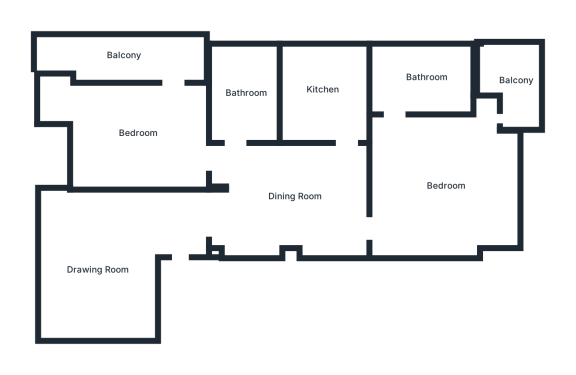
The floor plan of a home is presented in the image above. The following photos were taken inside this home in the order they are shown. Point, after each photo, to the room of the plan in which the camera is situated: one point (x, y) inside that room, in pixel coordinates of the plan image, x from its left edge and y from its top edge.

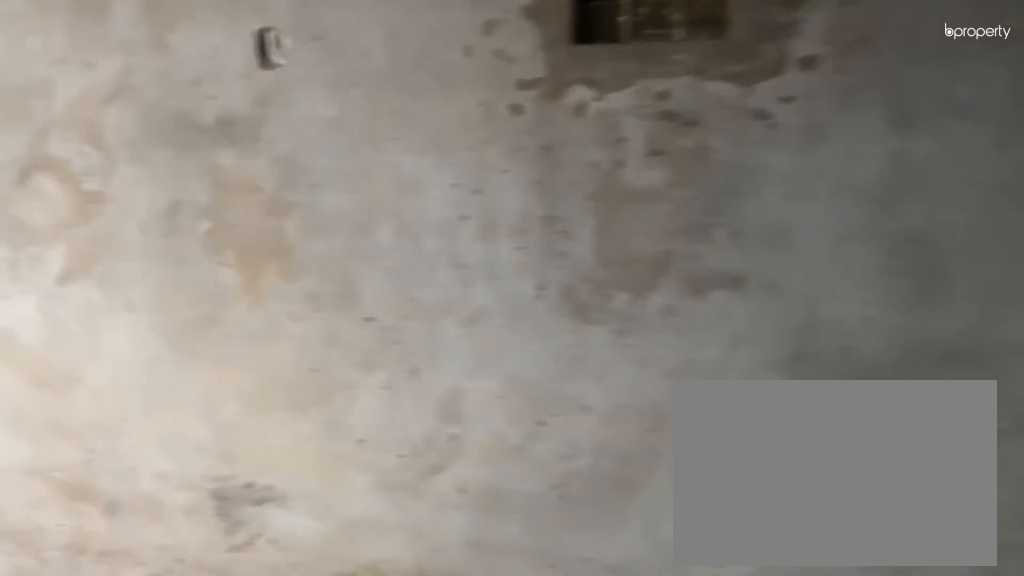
(148, 227)
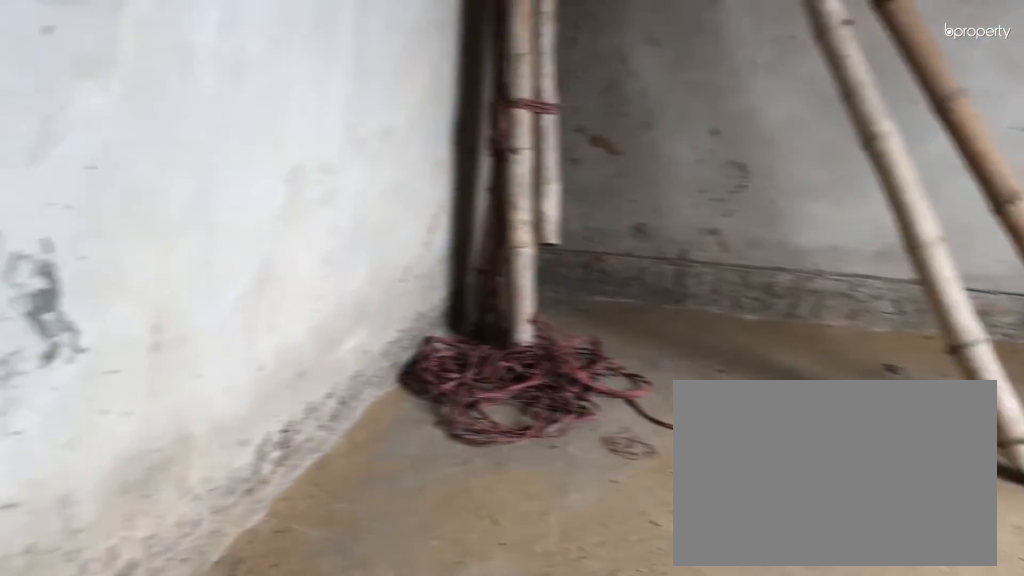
(97, 268)
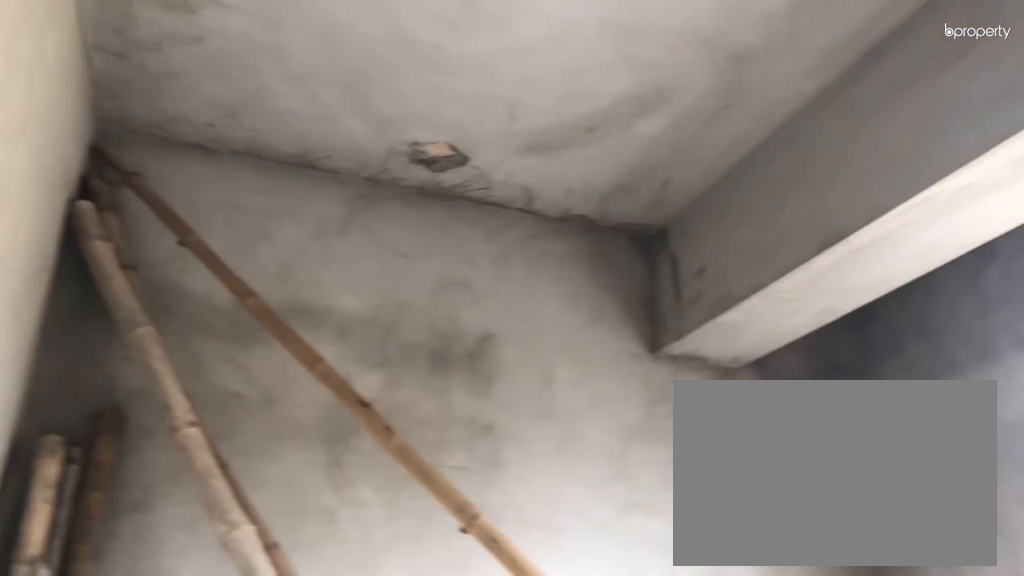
(97, 268)
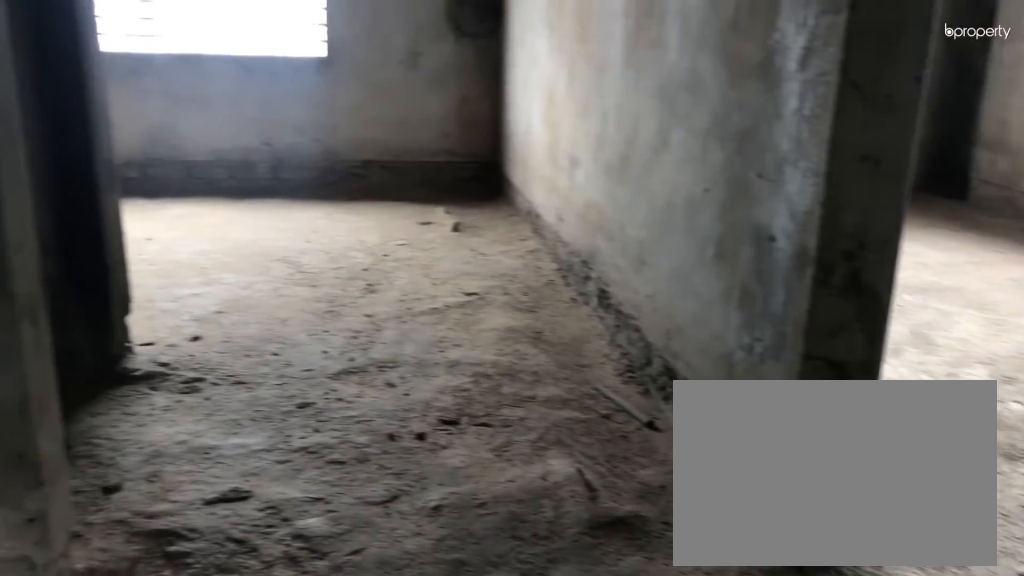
(290, 196)
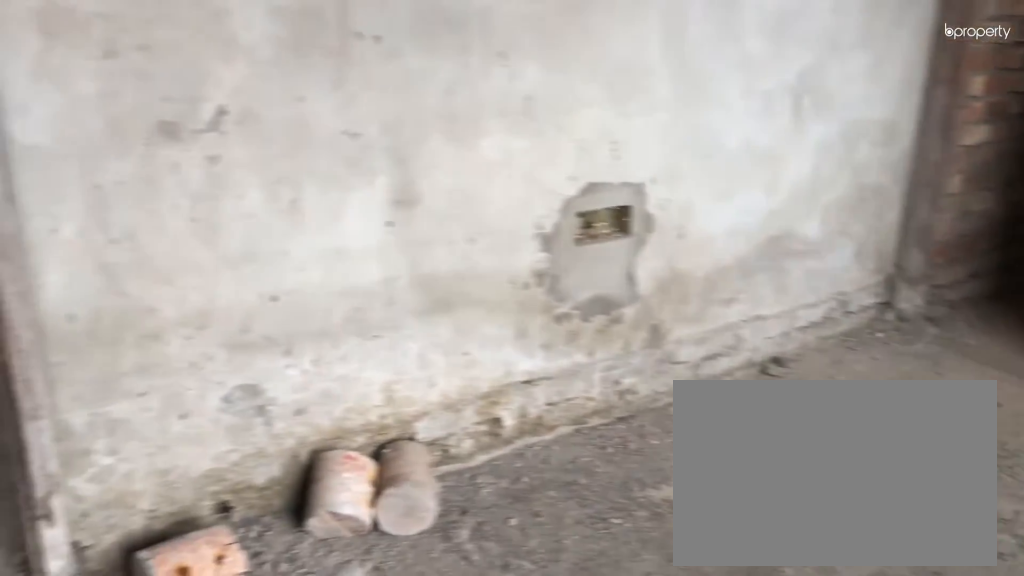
(446, 186)
